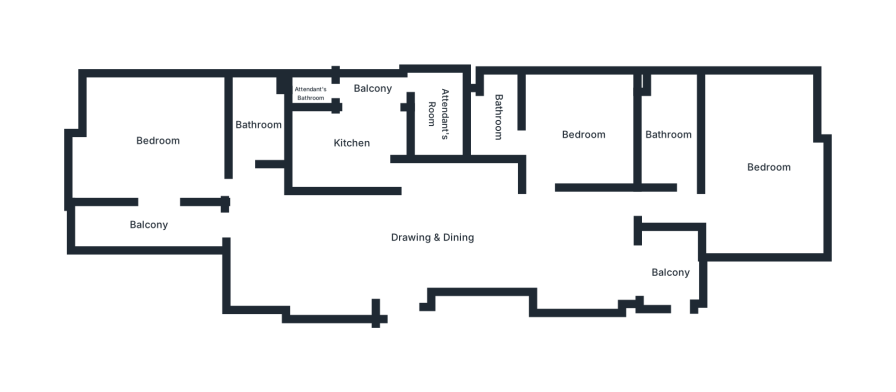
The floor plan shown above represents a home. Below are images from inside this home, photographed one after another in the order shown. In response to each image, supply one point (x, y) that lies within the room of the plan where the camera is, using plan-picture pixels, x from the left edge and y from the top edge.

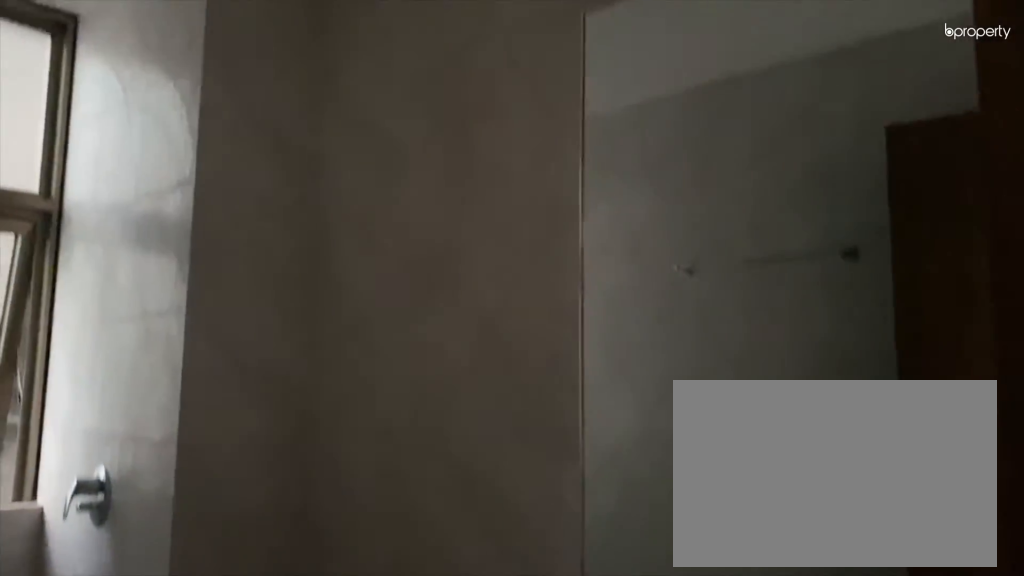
(257, 131)
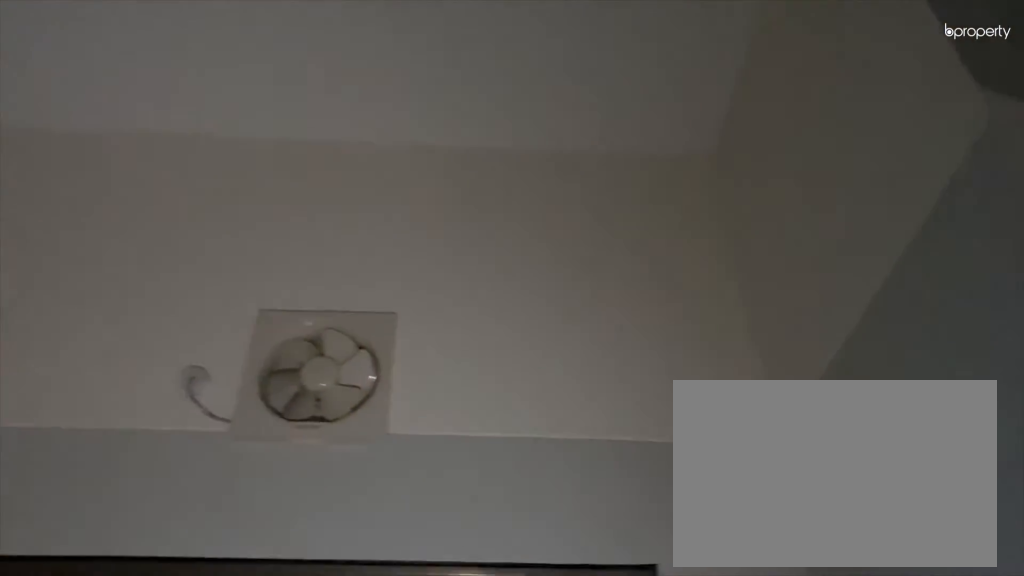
(352, 145)
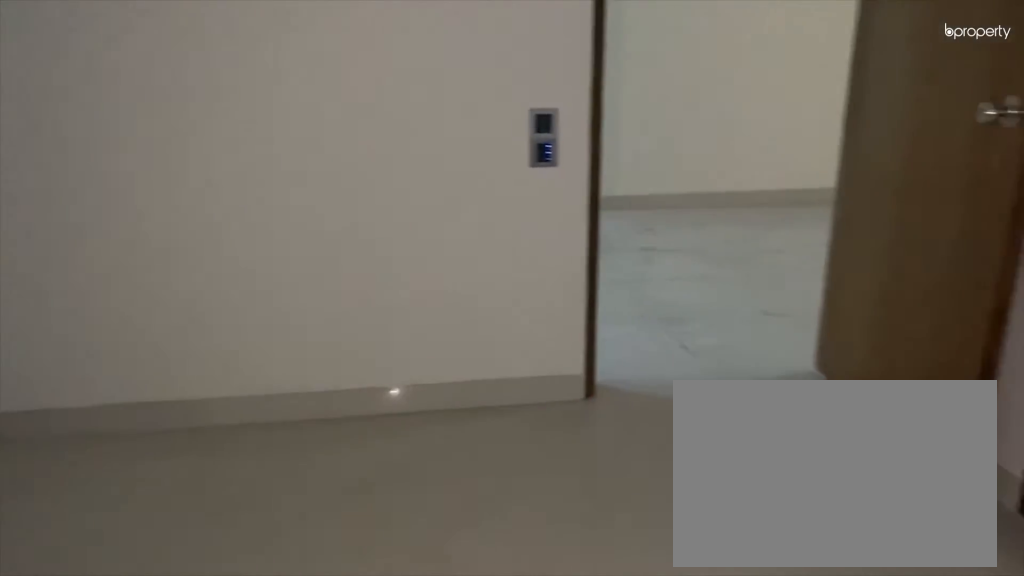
(574, 135)
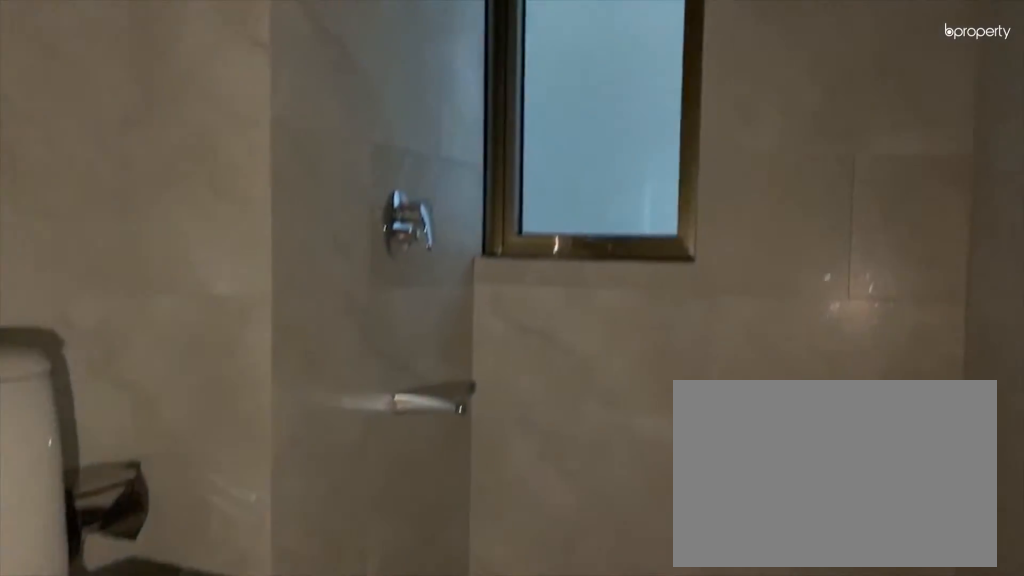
(499, 120)
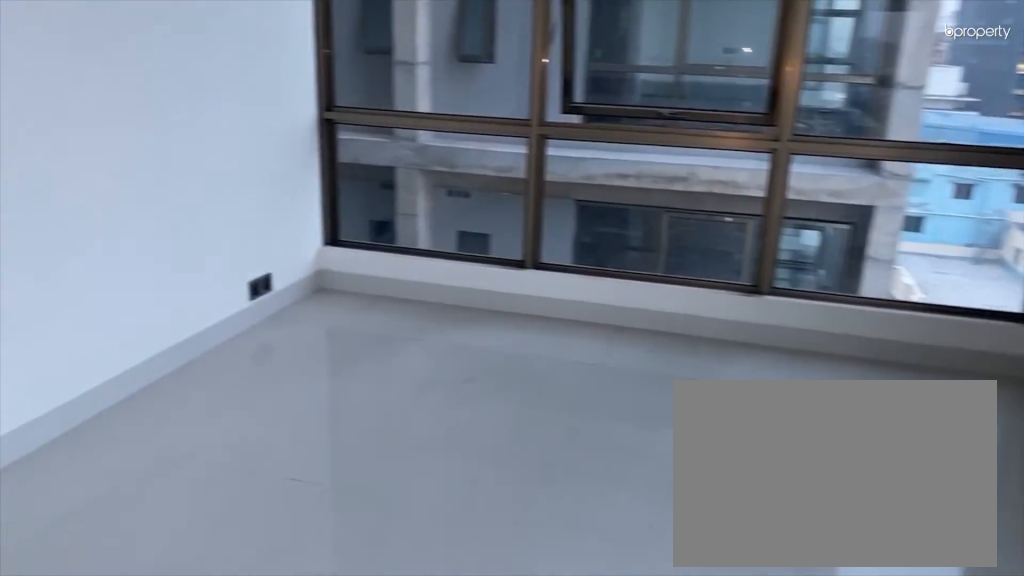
(769, 210)
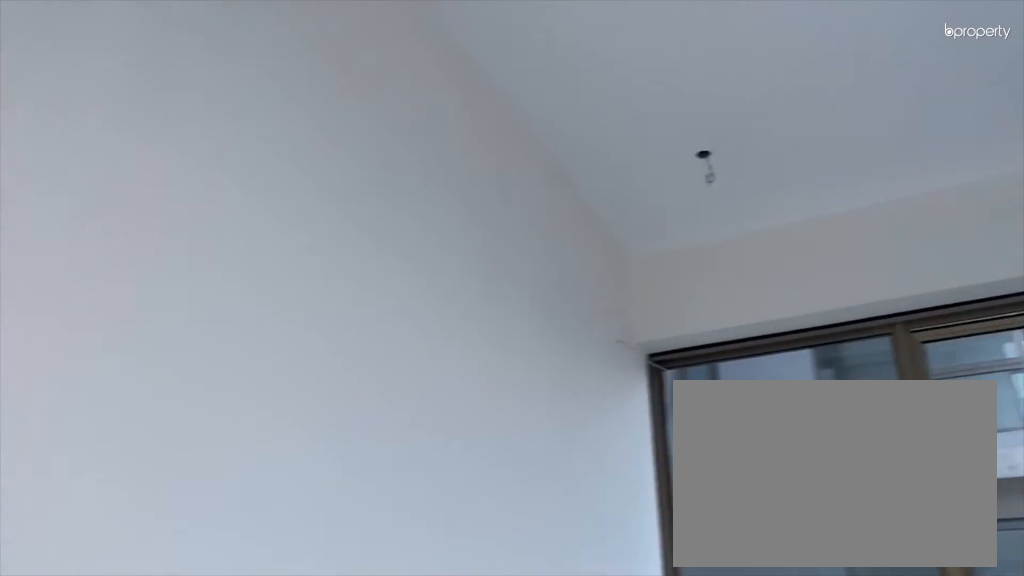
(769, 210)
